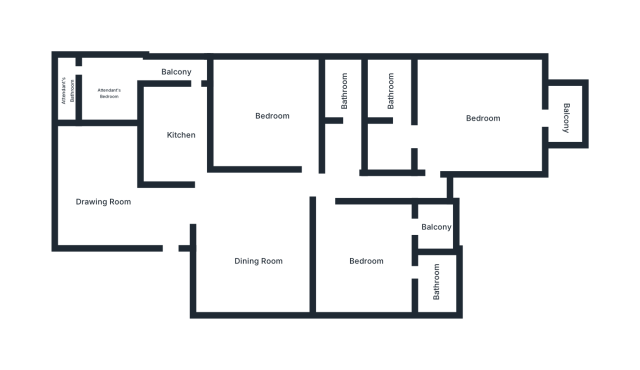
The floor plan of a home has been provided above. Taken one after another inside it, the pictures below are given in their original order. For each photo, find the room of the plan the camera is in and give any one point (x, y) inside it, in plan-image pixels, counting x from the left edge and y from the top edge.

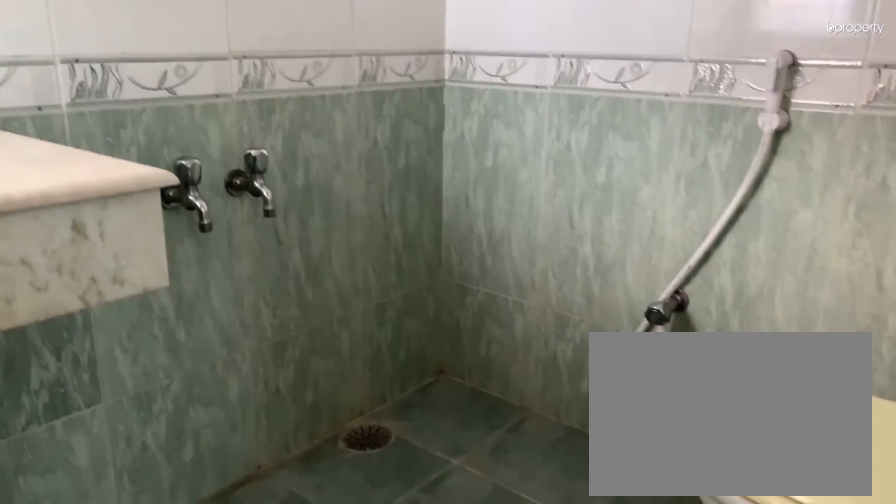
(434, 280)
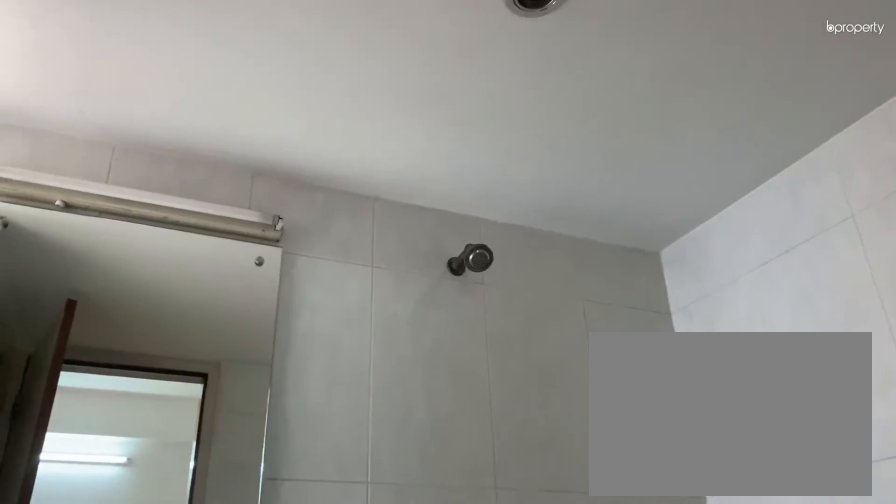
(434, 280)
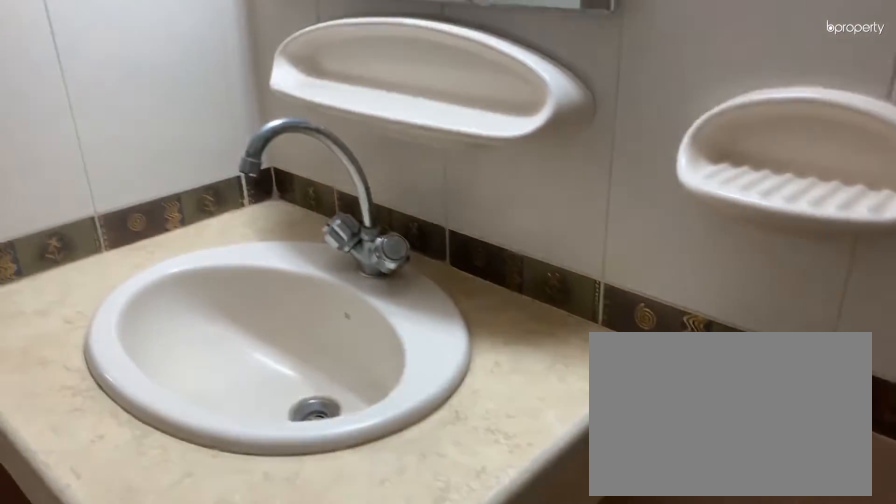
(345, 87)
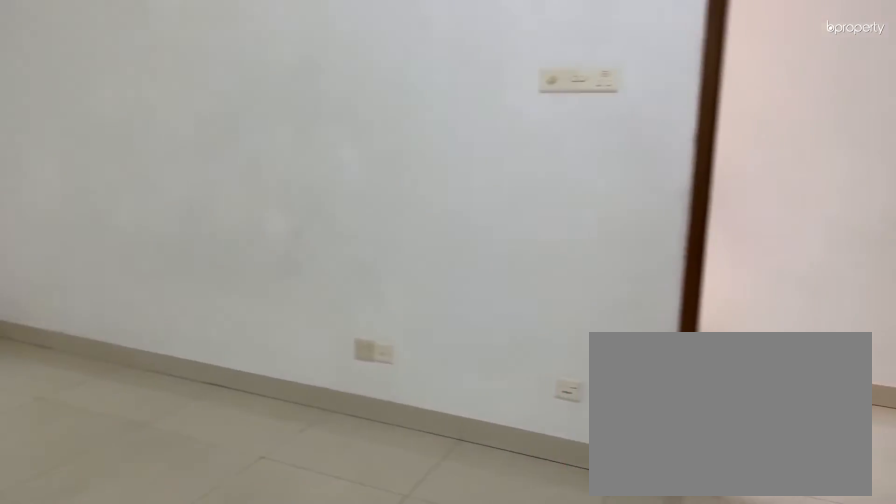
(481, 120)
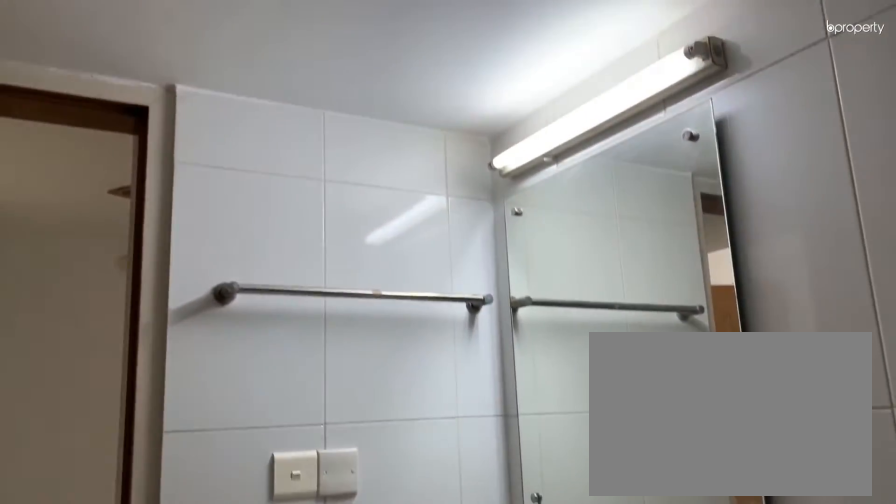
(390, 89)
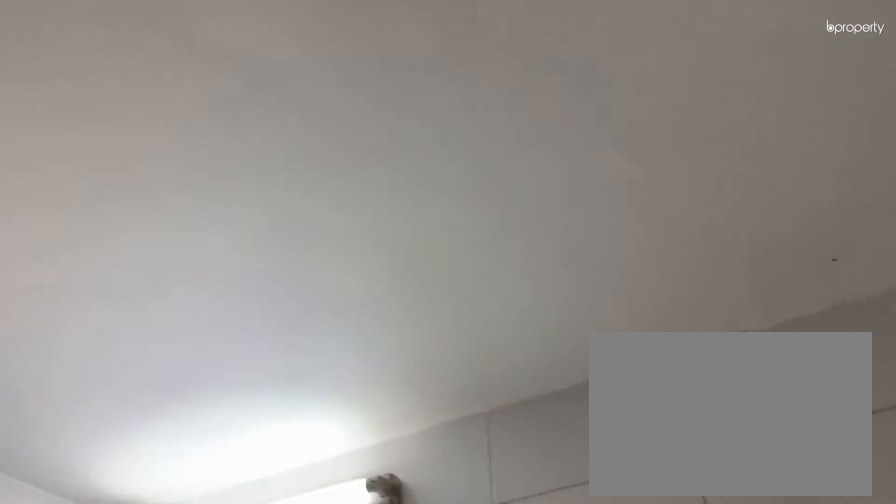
(390, 89)
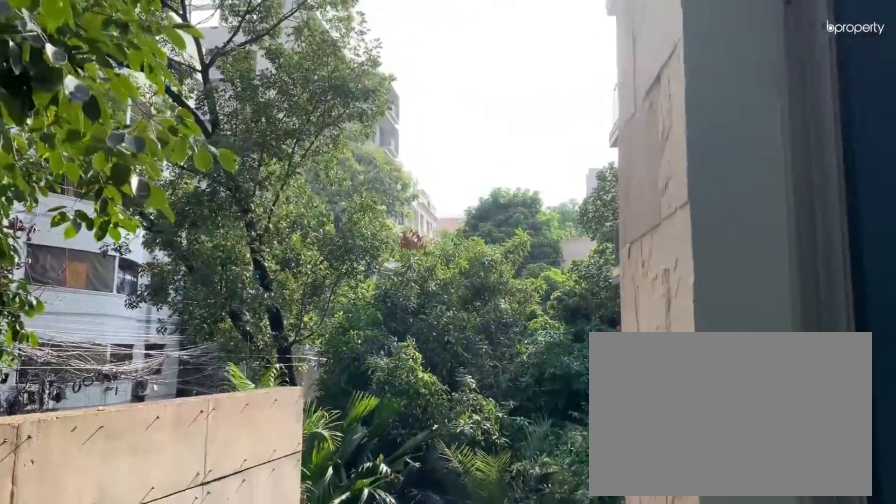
(566, 114)
